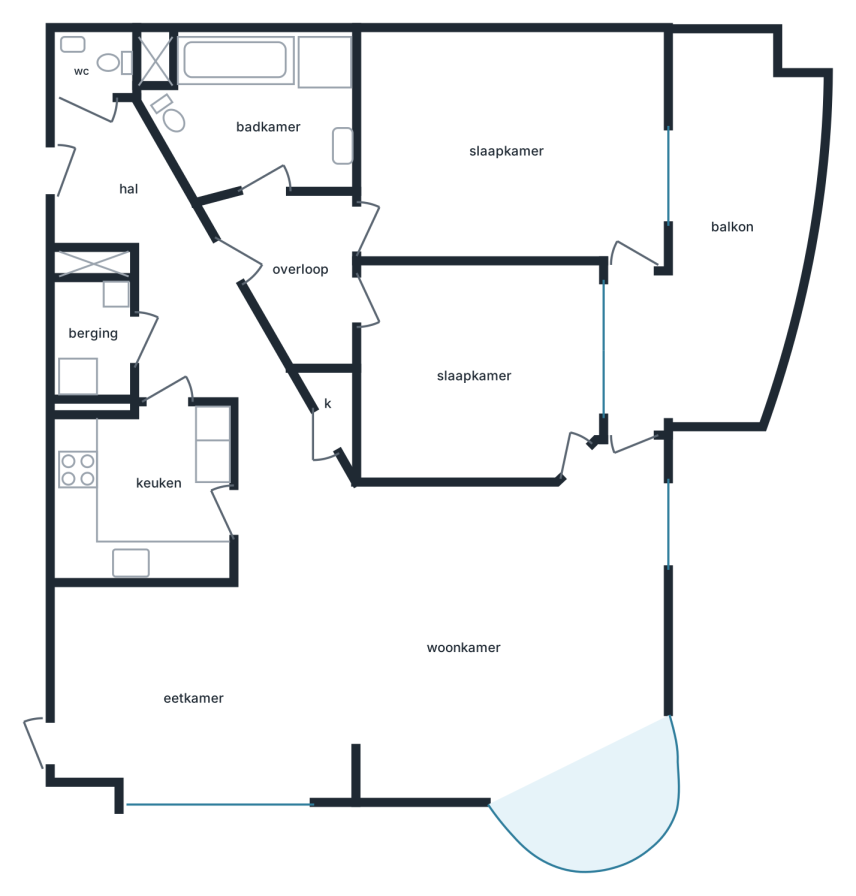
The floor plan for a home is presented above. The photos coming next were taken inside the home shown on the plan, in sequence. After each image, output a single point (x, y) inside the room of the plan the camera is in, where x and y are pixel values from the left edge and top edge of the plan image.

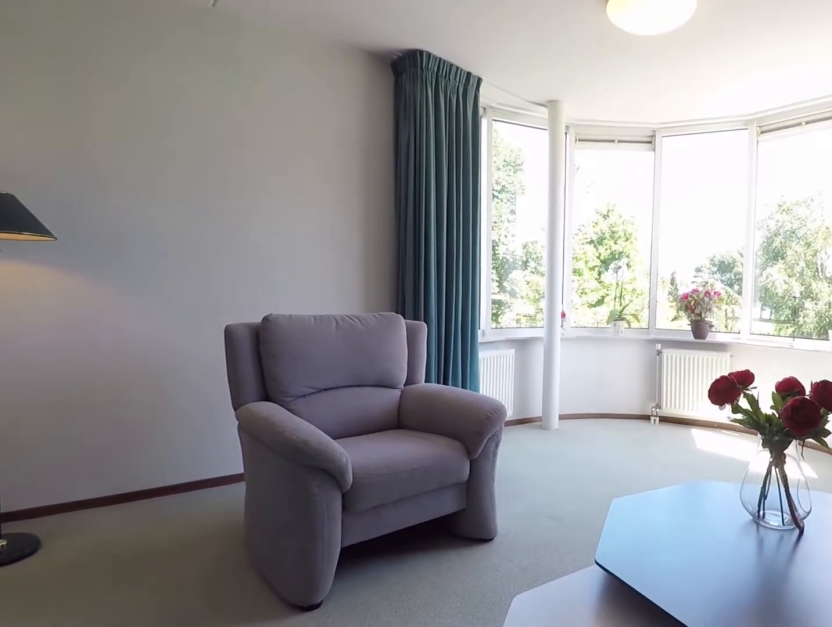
(233, 788)
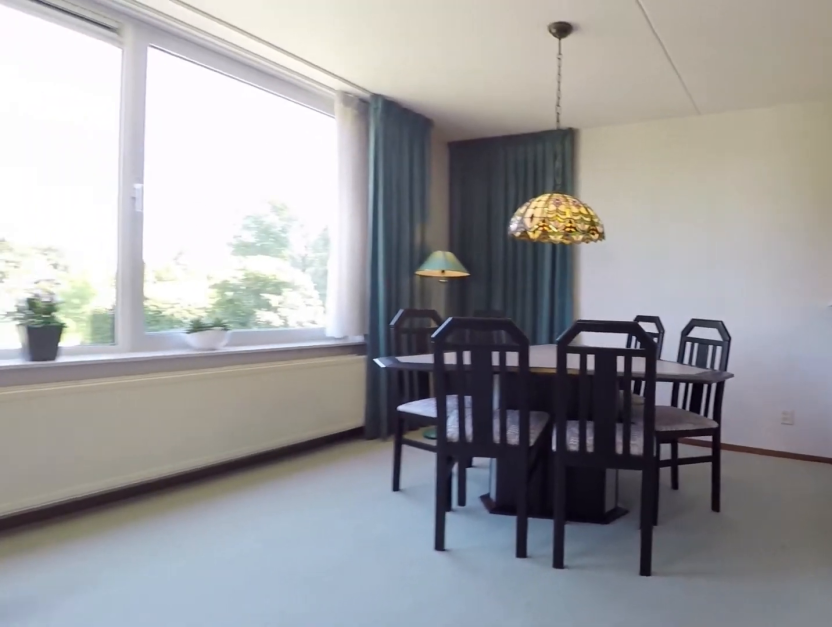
(69, 696)
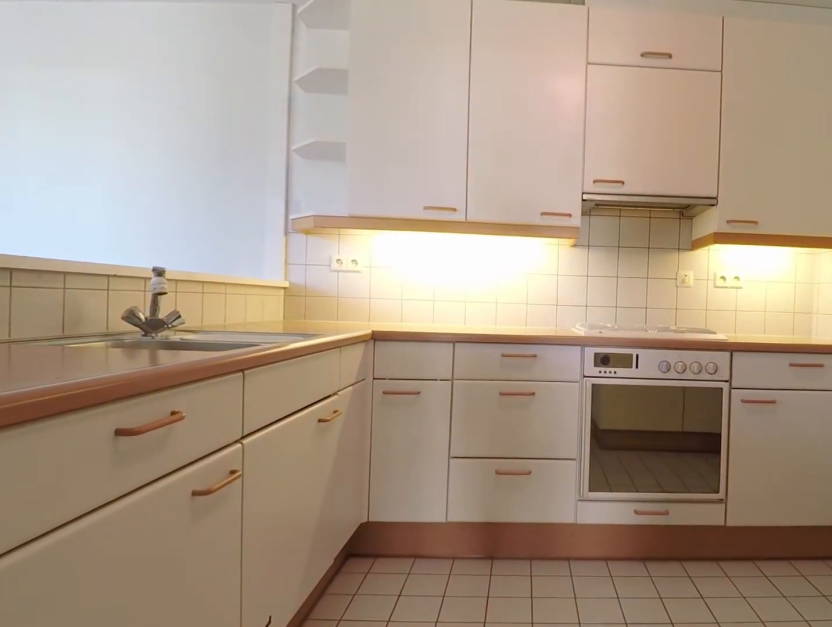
(118, 531)
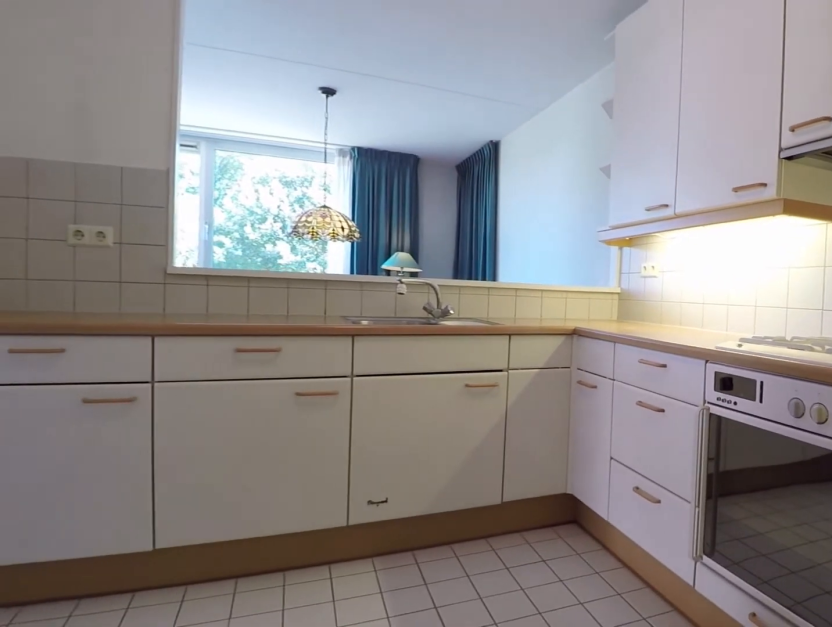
(118, 531)
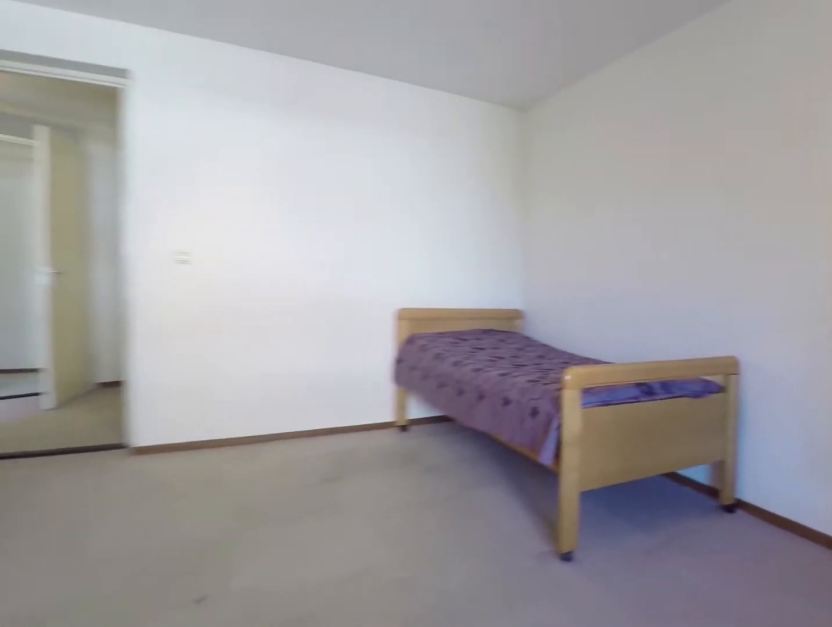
(511, 148)
